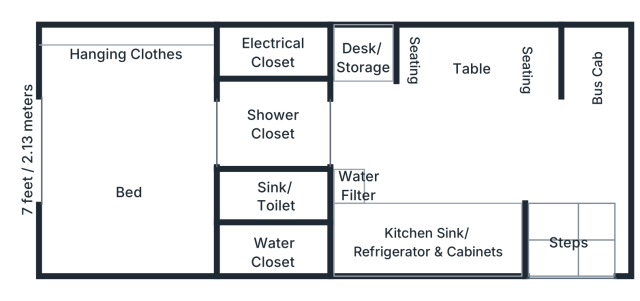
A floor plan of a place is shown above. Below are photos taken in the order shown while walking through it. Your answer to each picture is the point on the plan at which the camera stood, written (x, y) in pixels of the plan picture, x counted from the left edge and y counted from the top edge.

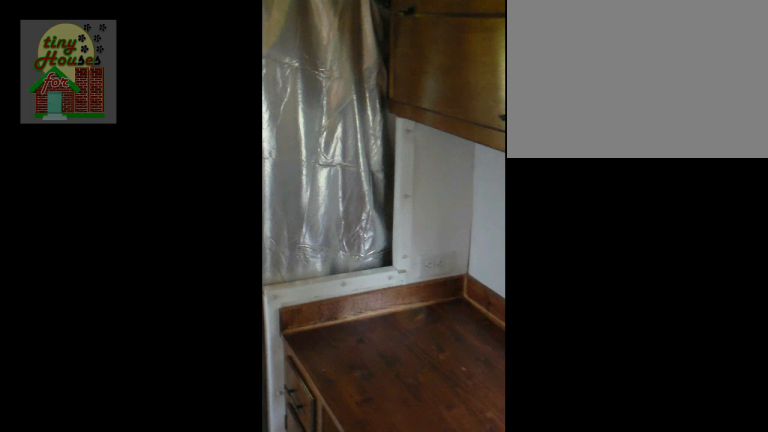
(402, 176)
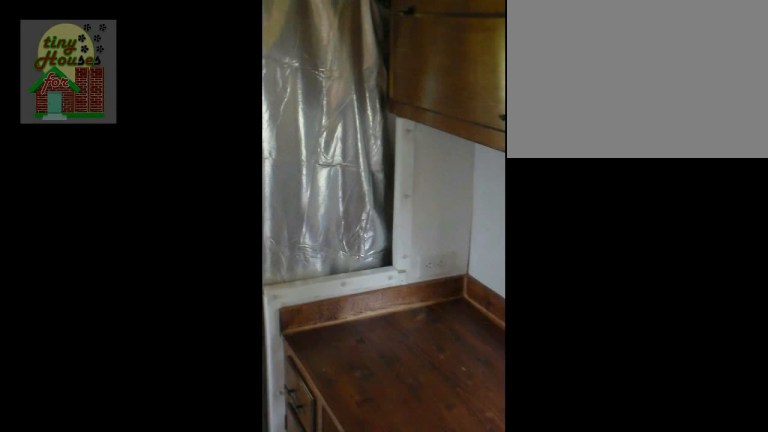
(402, 176)
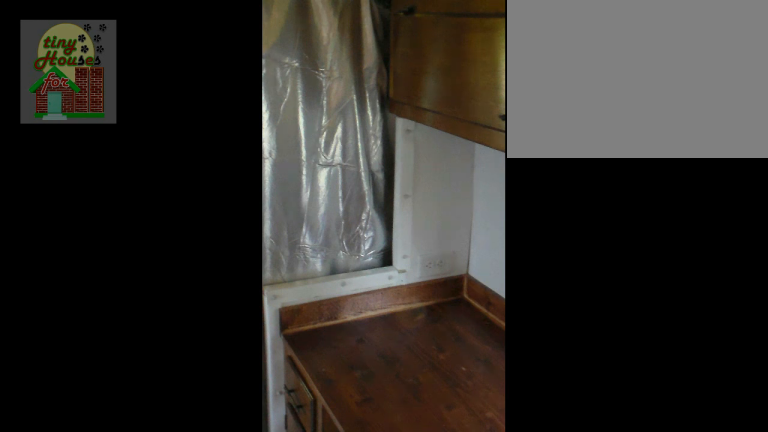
(400, 178)
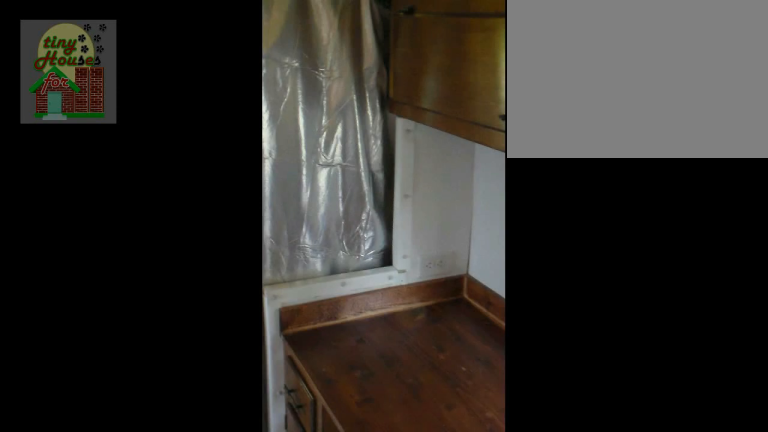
(400, 178)
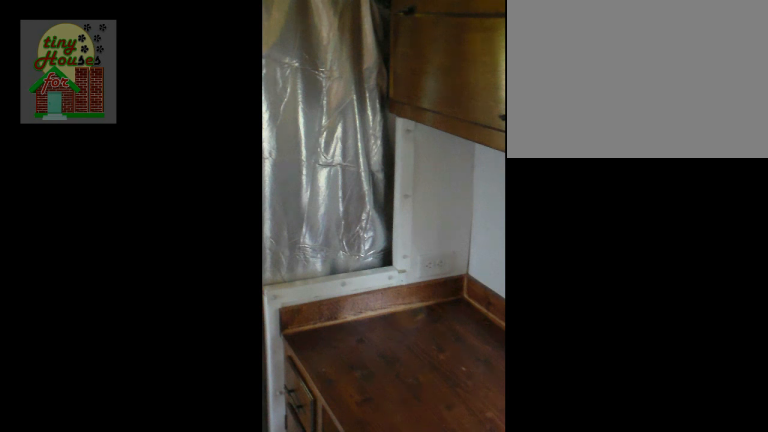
(400, 181)
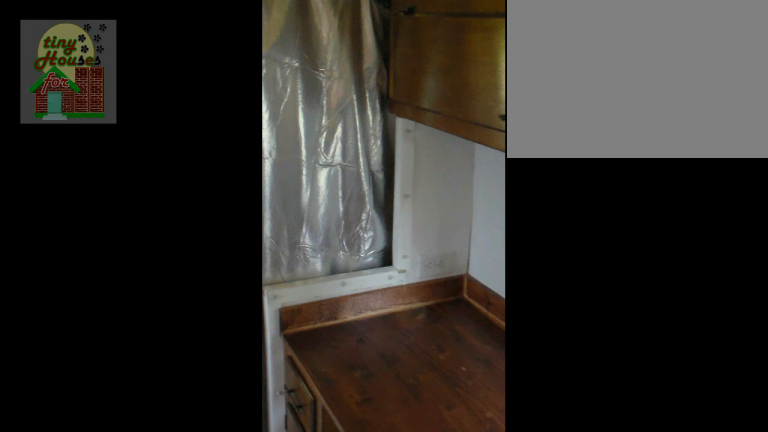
(400, 183)
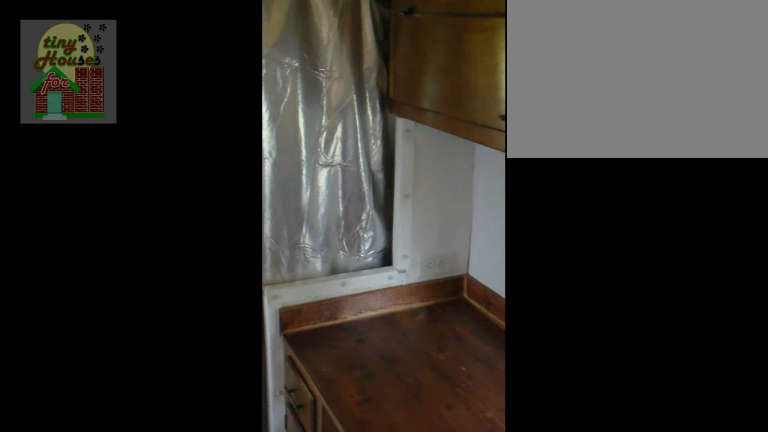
(408, 179)
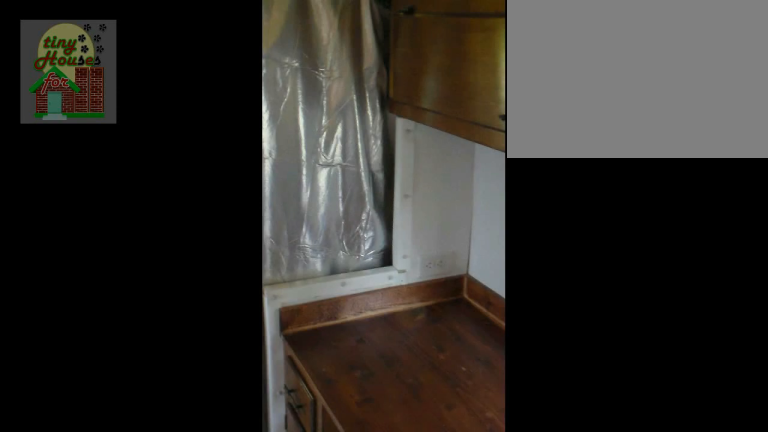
(408, 180)
